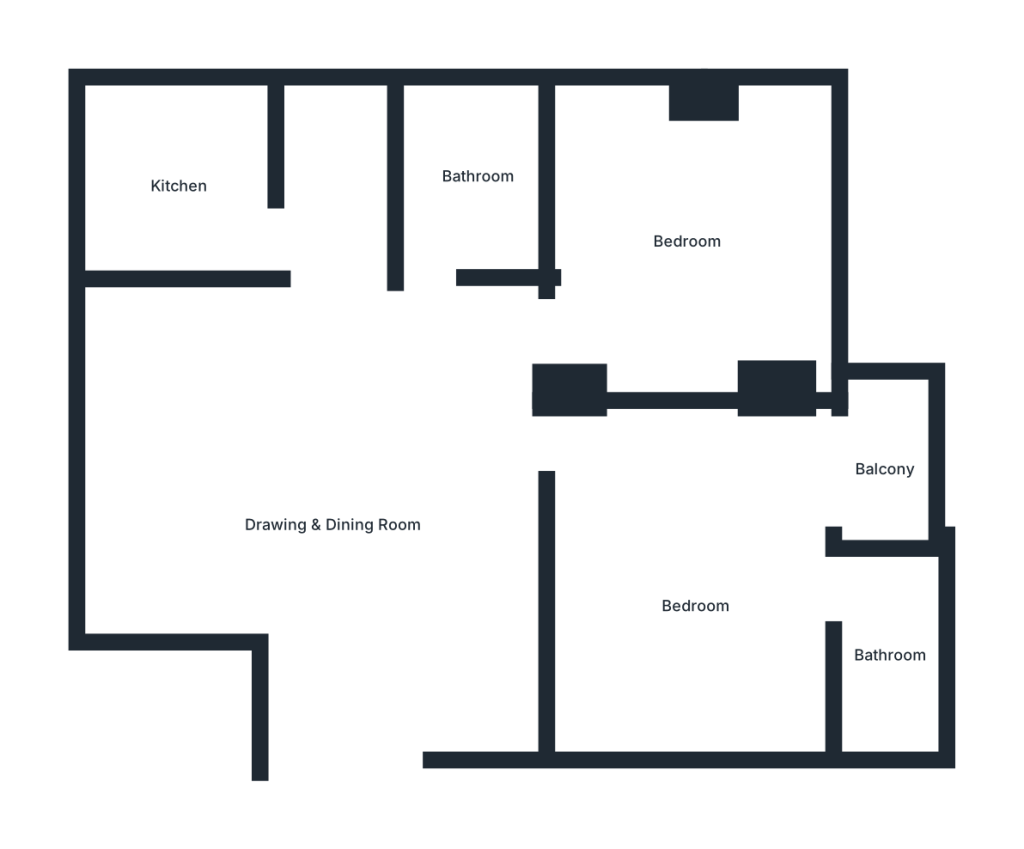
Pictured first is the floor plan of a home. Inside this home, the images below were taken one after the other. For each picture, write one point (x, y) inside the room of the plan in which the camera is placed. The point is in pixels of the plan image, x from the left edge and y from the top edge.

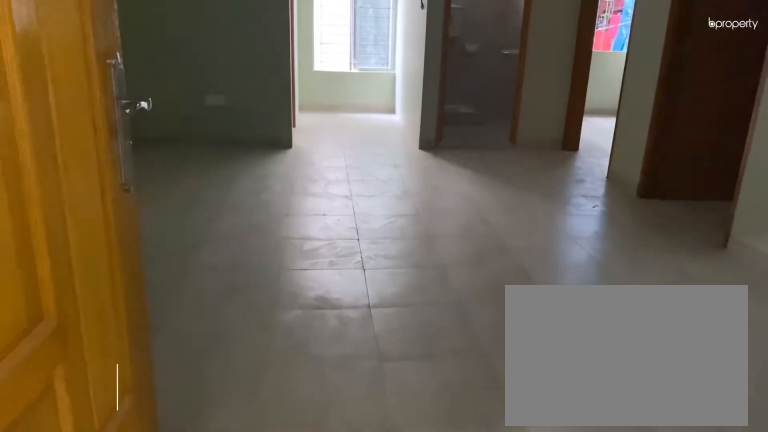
(345, 740)
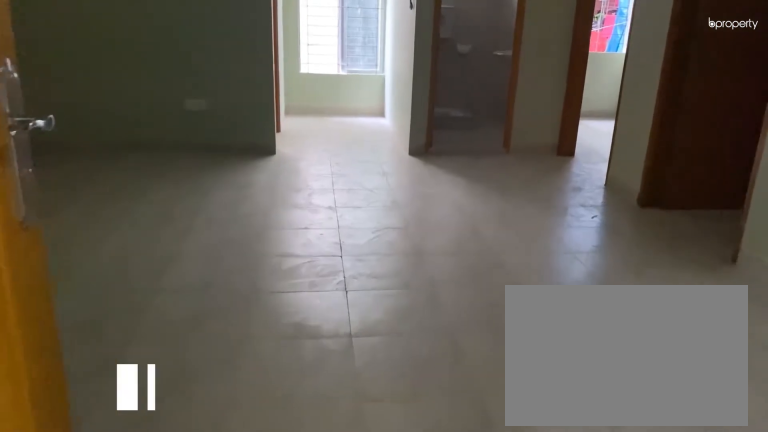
(345, 740)
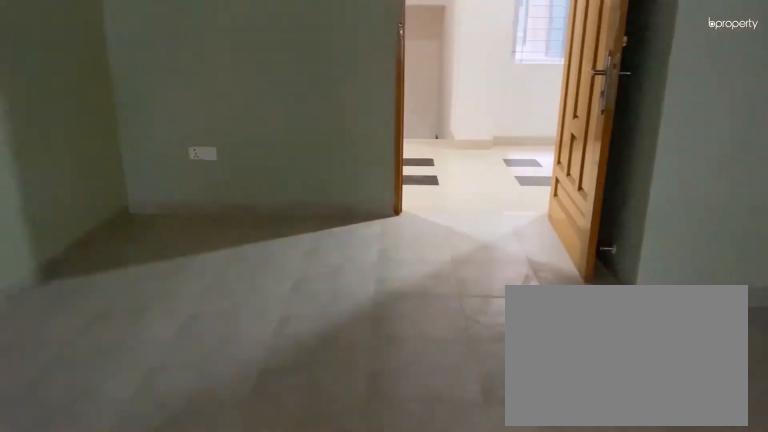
(342, 534)
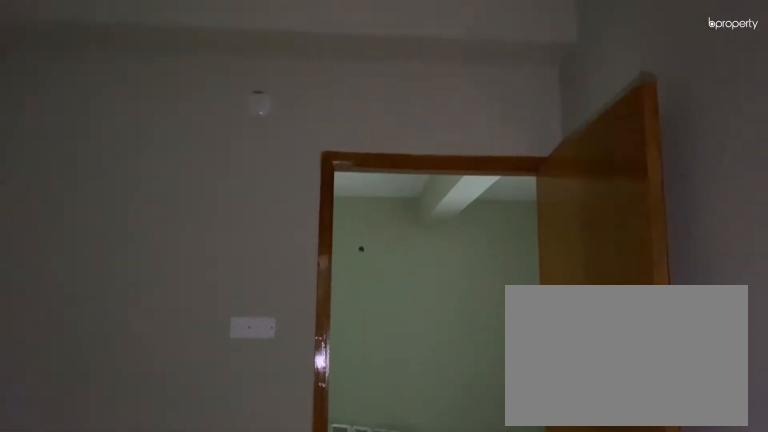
(698, 611)
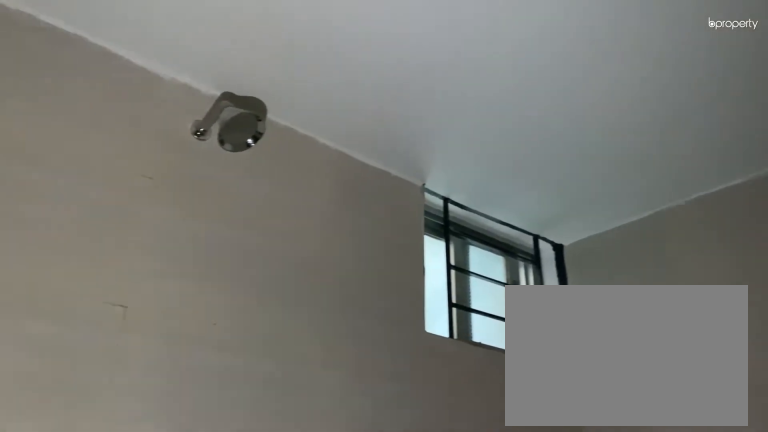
(890, 657)
